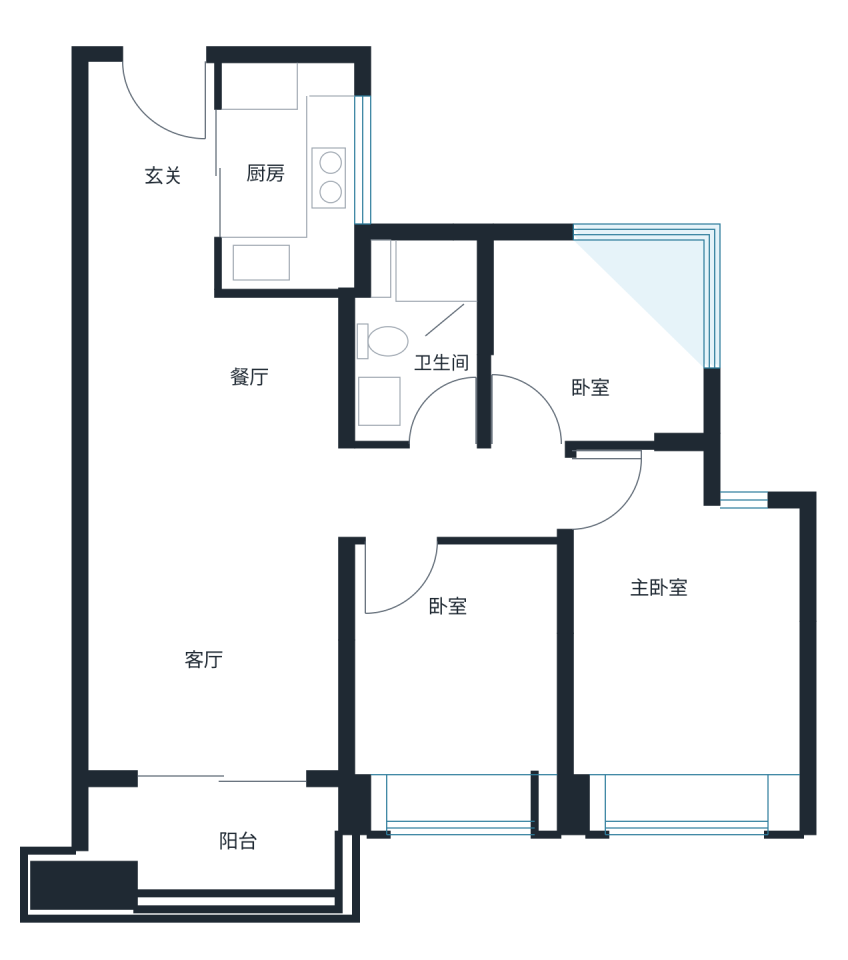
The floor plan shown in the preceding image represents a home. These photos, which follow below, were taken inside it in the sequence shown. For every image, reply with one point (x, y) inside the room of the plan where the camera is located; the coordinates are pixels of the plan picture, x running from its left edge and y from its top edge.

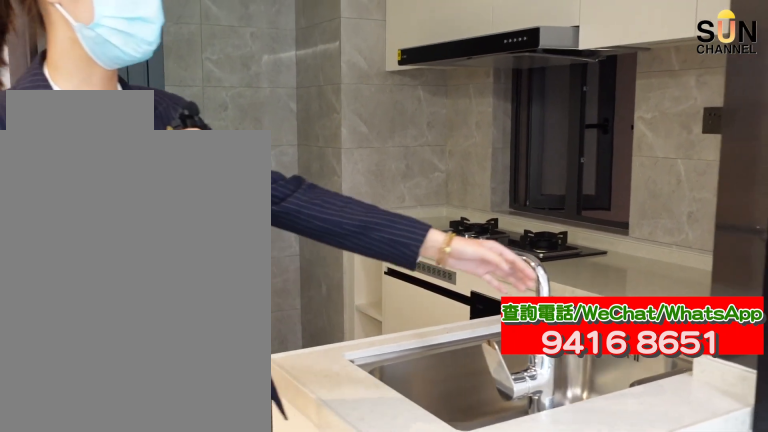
(287, 173)
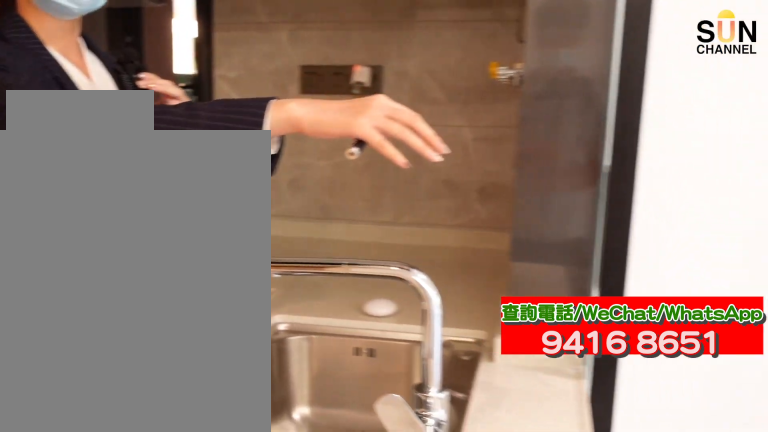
(287, 173)
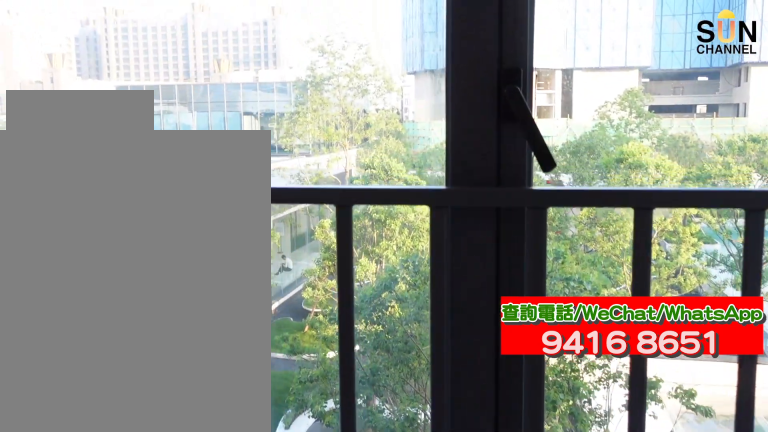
(466, 689)
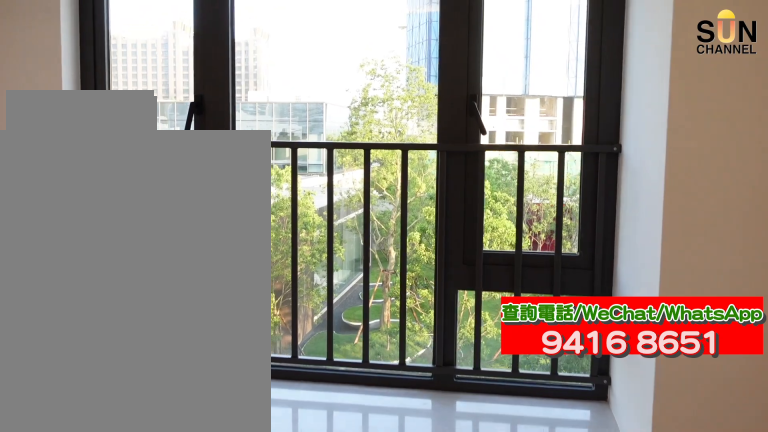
(689, 669)
